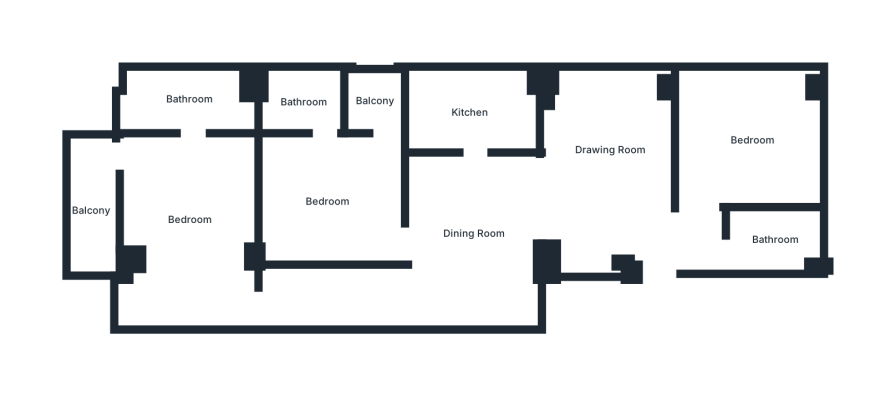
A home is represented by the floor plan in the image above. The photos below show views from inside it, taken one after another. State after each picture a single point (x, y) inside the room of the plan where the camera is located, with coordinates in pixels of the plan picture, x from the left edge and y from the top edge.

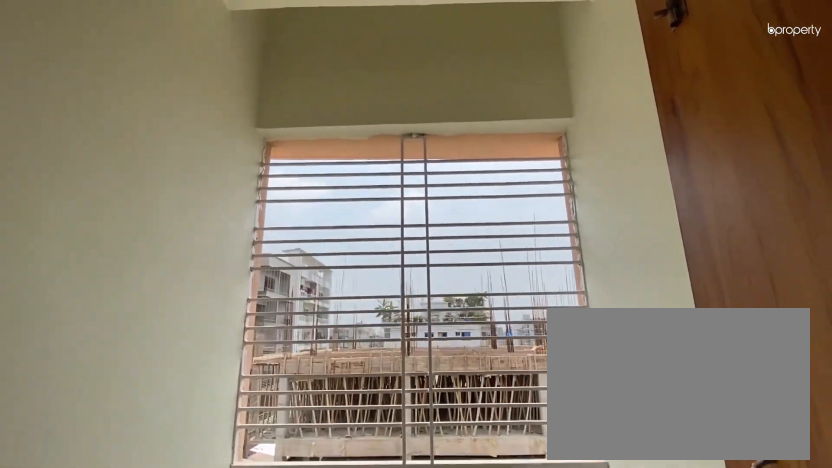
(374, 101)
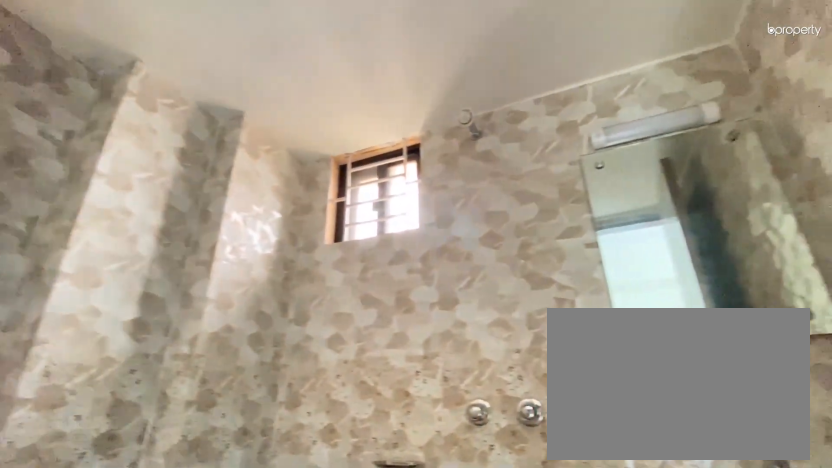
(301, 103)
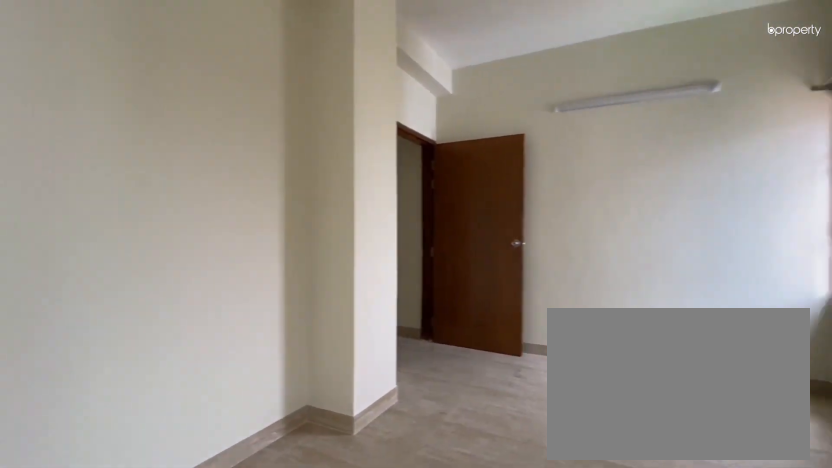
(188, 221)
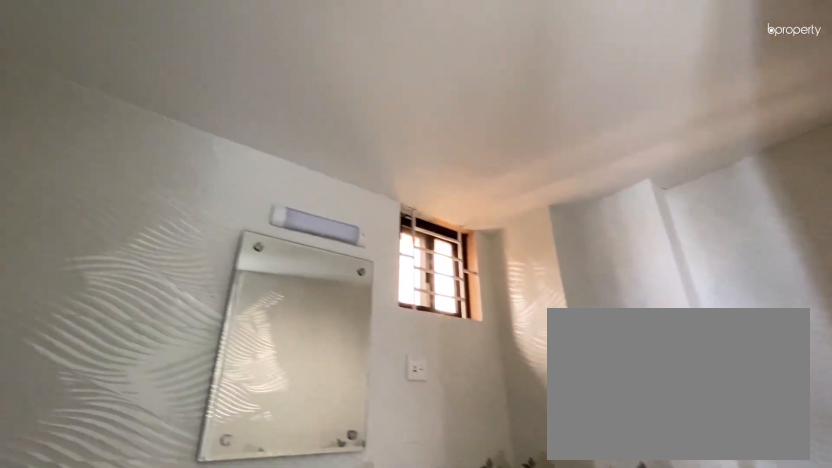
(189, 100)
